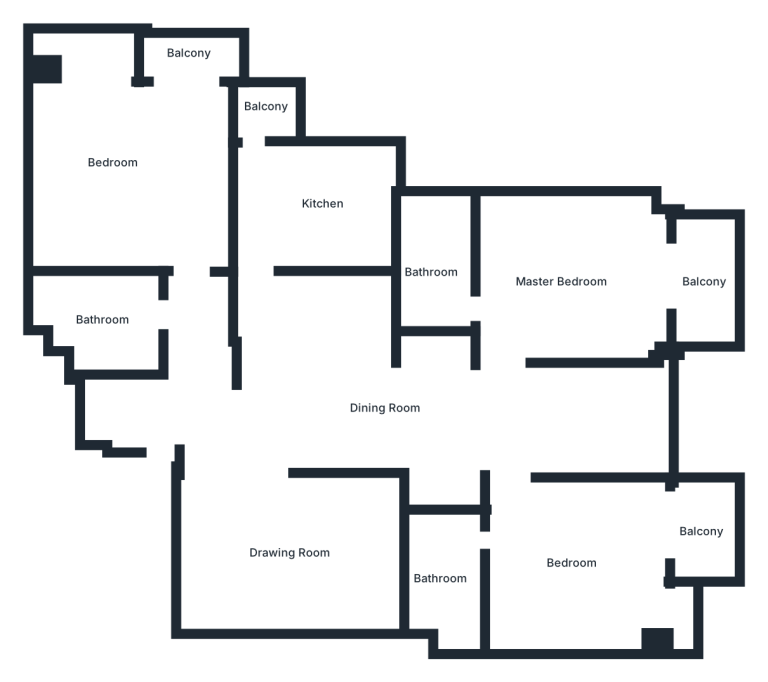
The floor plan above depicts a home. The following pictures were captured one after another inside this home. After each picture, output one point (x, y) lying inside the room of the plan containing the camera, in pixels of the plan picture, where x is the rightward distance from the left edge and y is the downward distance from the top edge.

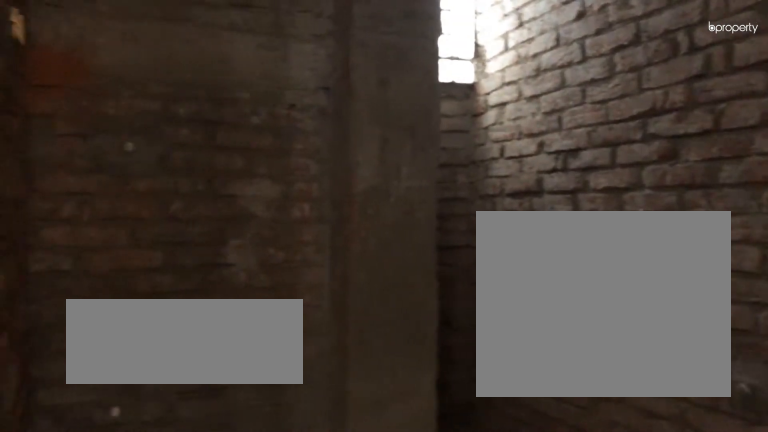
(107, 315)
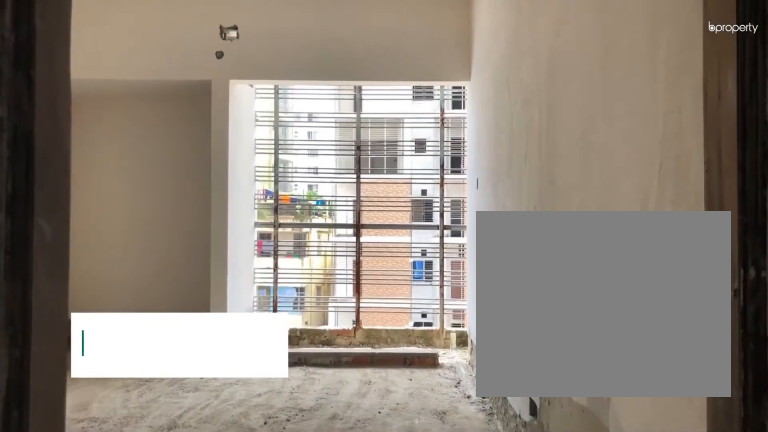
(114, 152)
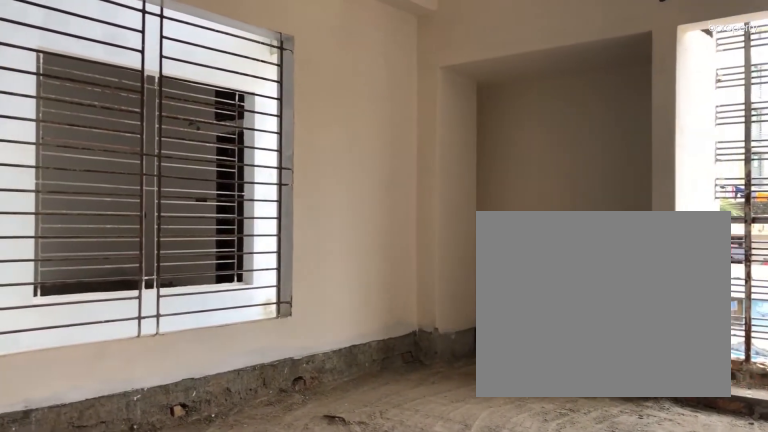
(114, 152)
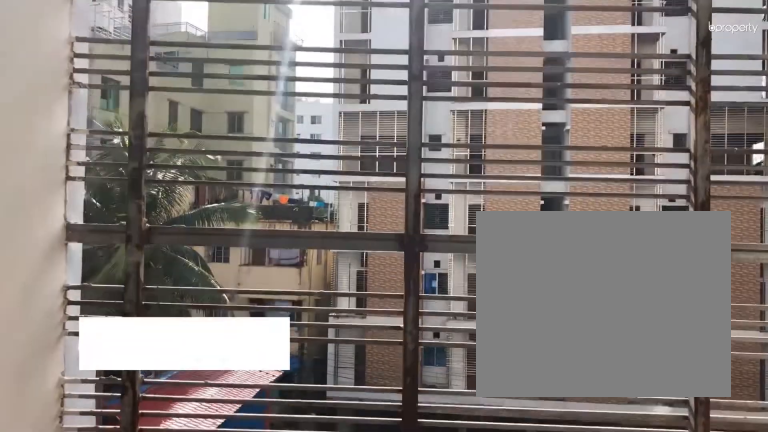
(187, 61)
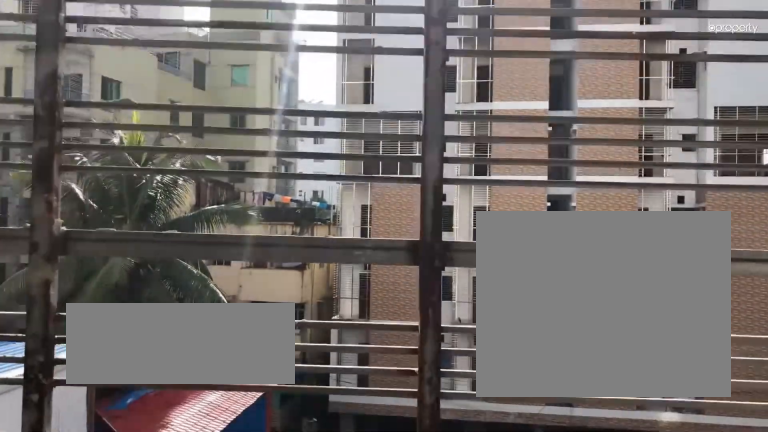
(187, 61)
